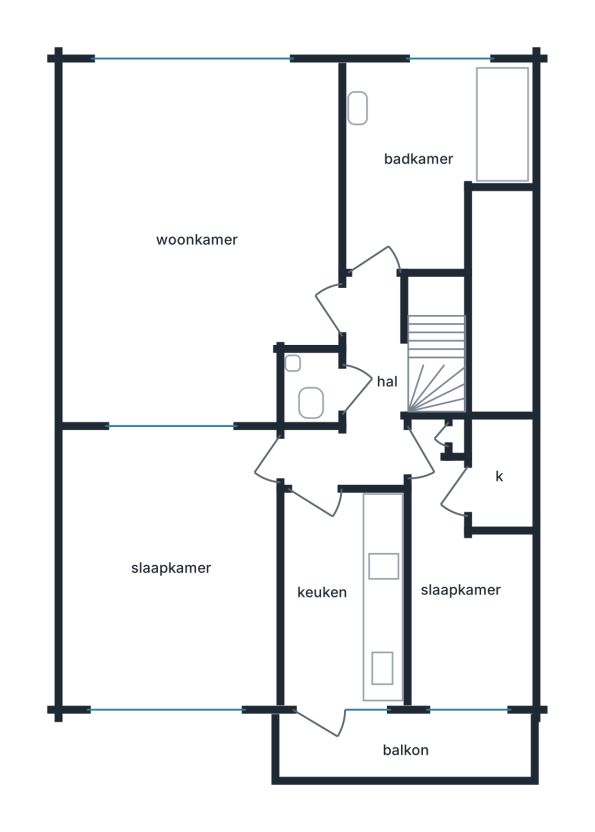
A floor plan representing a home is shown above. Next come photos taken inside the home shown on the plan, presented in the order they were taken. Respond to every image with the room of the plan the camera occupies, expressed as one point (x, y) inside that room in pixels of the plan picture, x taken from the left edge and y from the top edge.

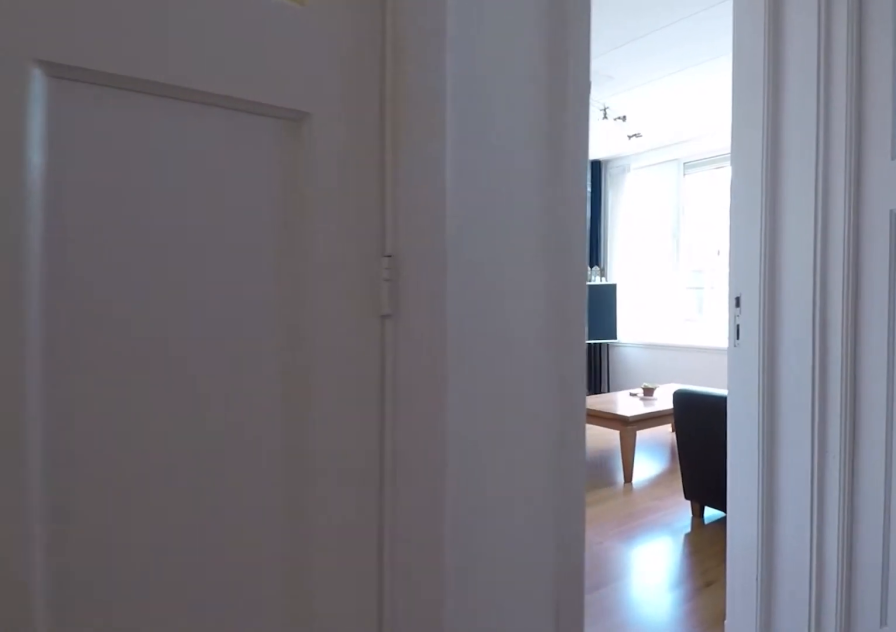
(363, 395)
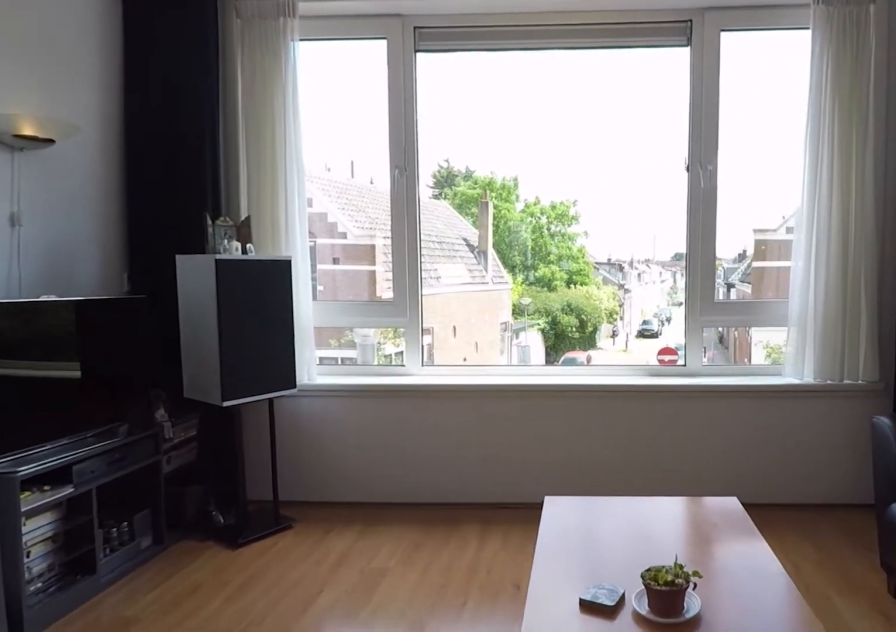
(197, 238)
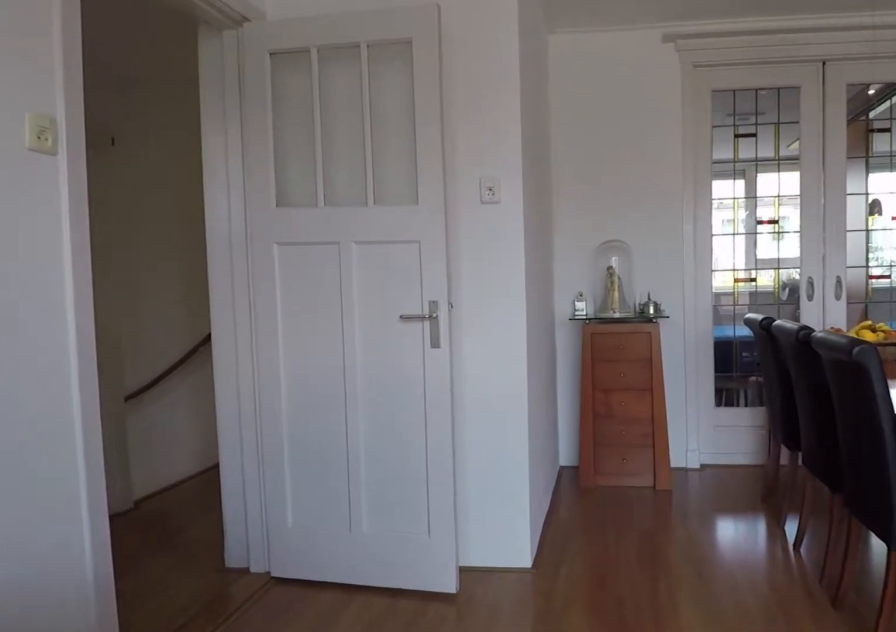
(197, 238)
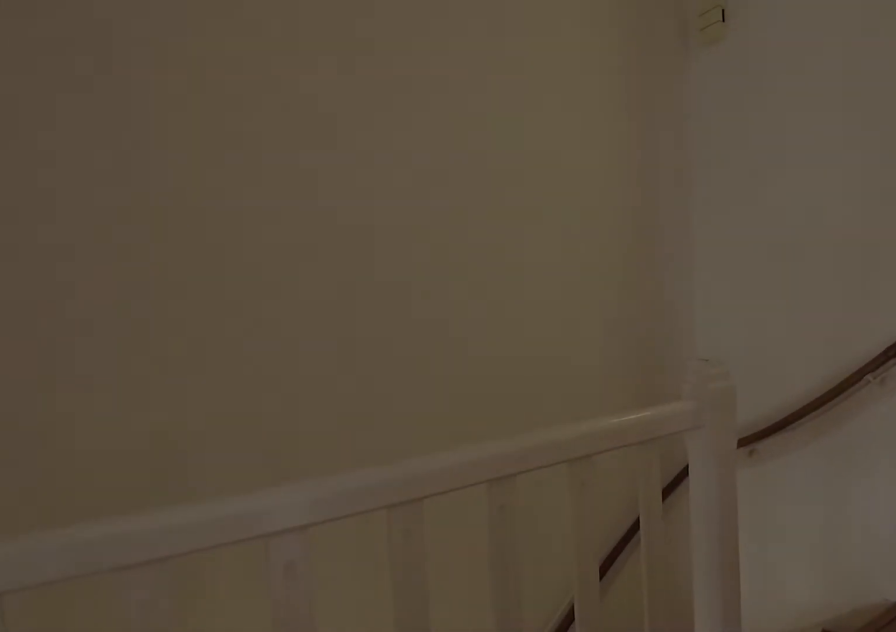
(362, 395)
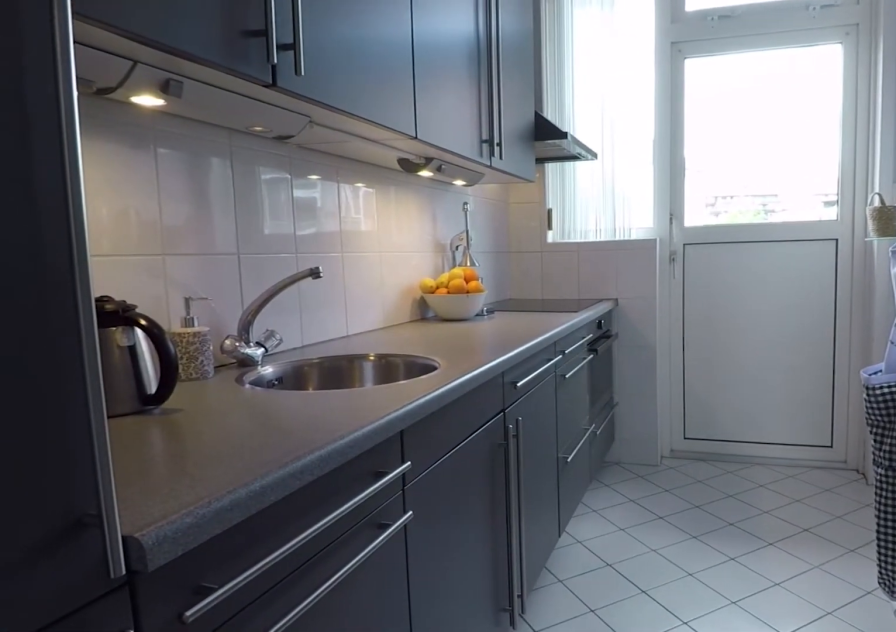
(343, 595)
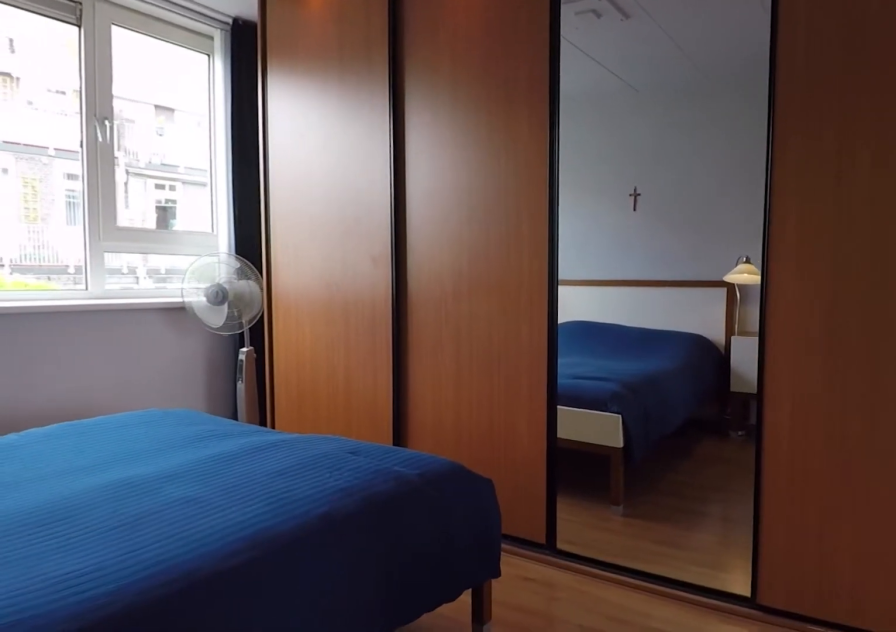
(172, 566)
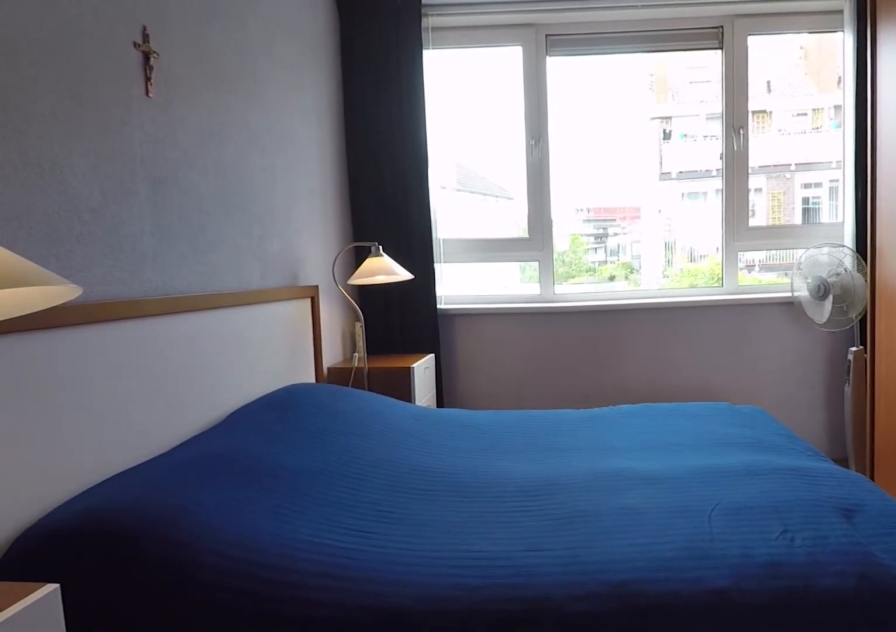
(172, 566)
